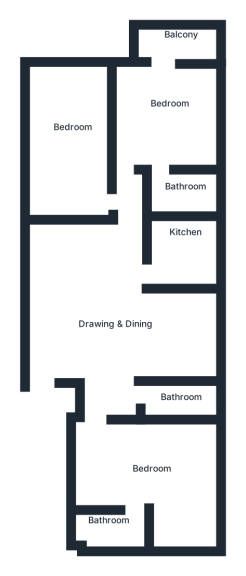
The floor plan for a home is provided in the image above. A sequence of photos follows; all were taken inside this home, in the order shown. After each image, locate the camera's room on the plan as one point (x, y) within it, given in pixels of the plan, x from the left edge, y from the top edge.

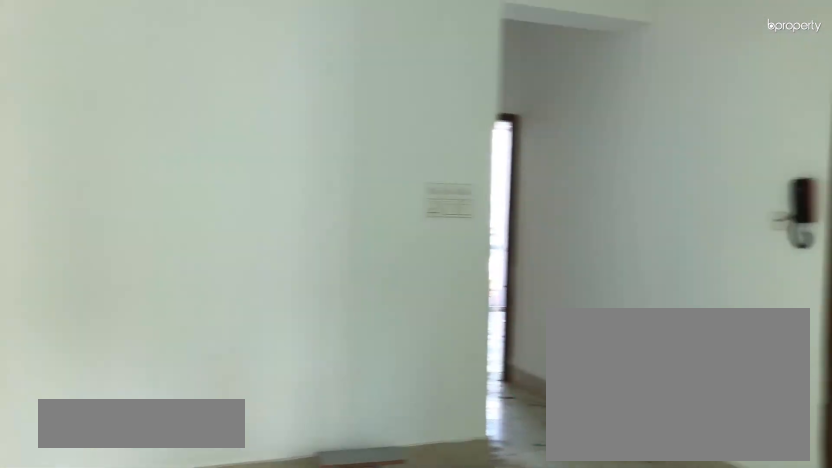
(101, 325)
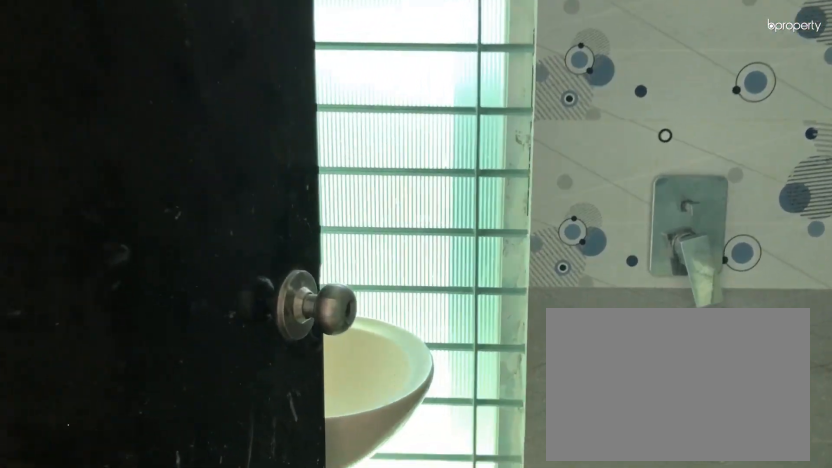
(125, 522)
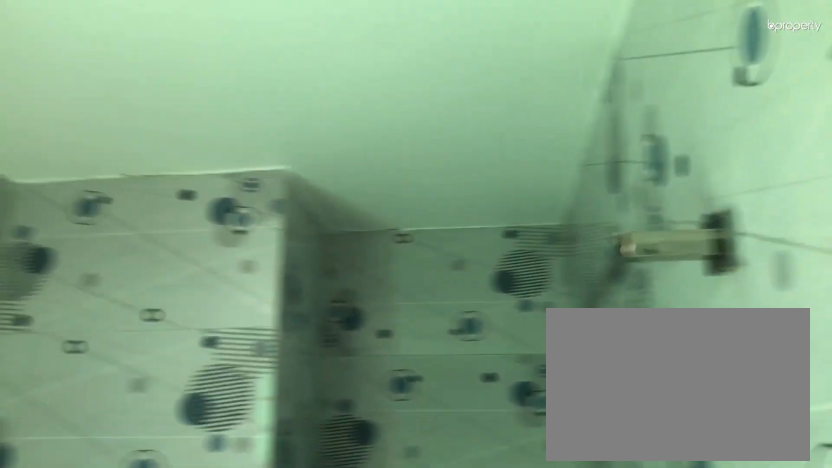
(125, 522)
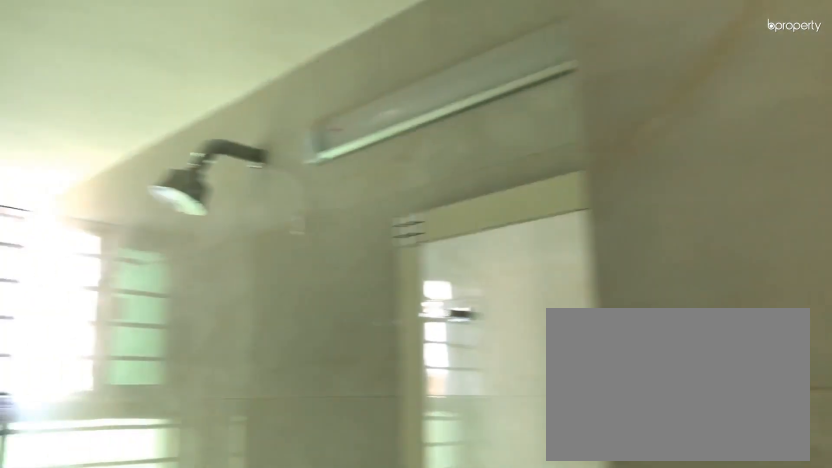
(174, 399)
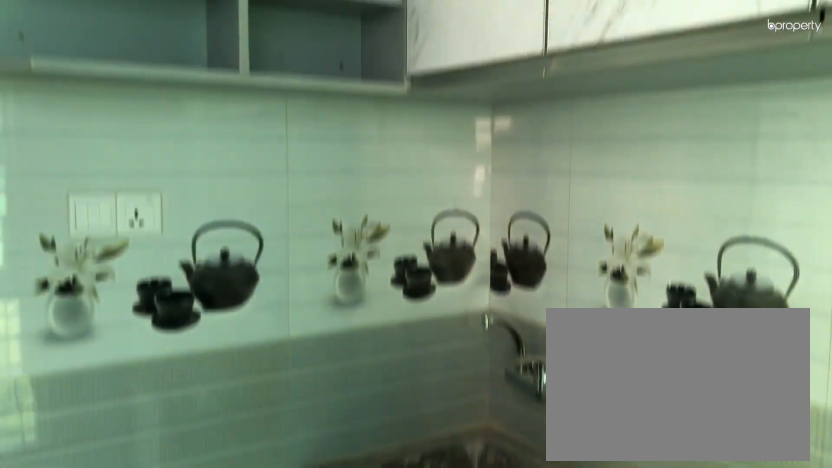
(176, 252)
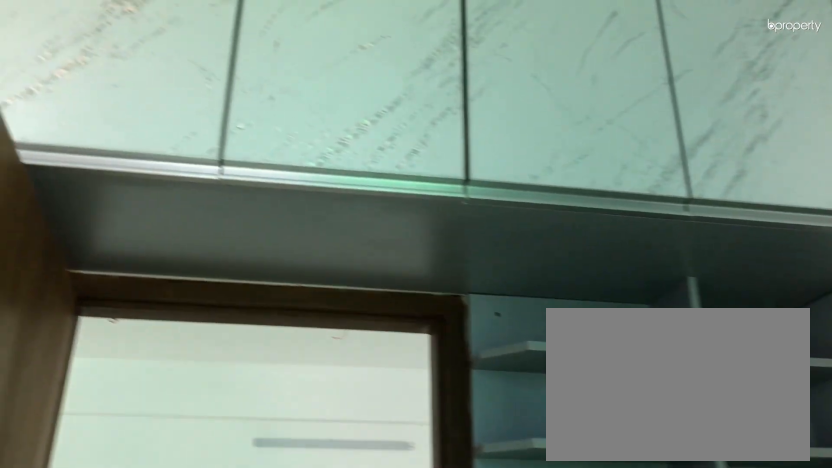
(176, 252)
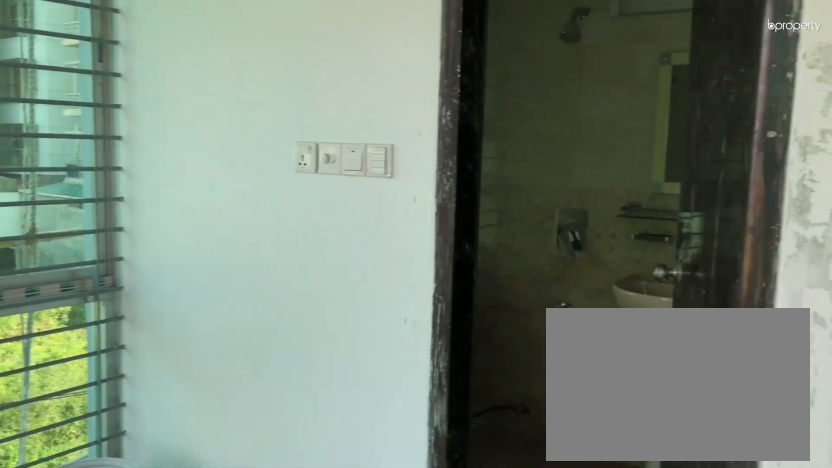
(159, 119)
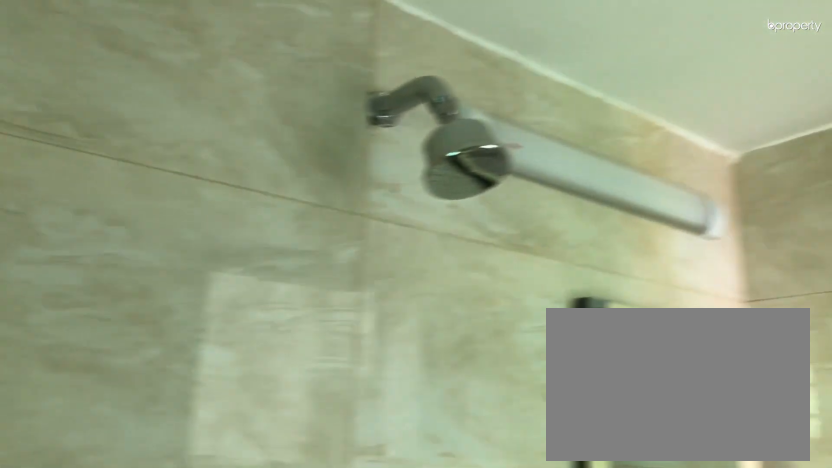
(180, 190)
